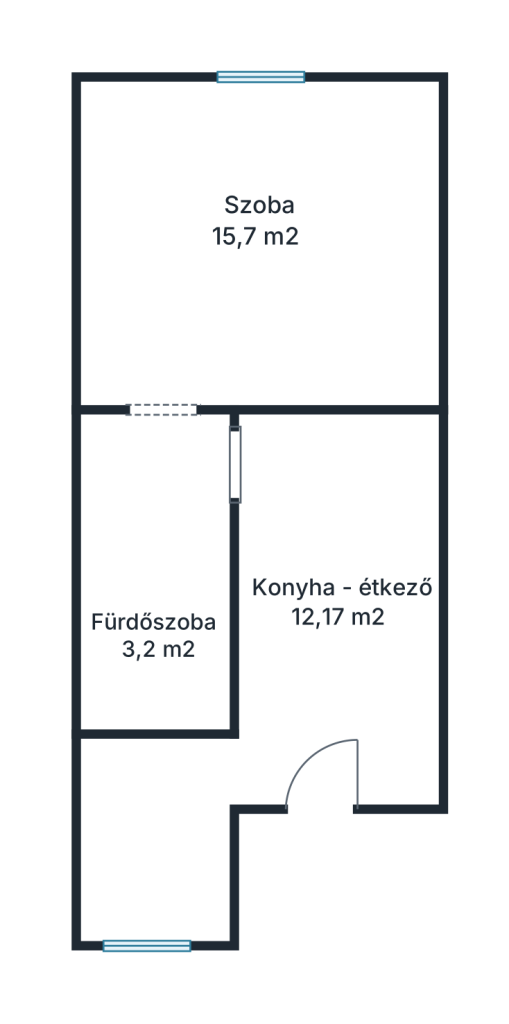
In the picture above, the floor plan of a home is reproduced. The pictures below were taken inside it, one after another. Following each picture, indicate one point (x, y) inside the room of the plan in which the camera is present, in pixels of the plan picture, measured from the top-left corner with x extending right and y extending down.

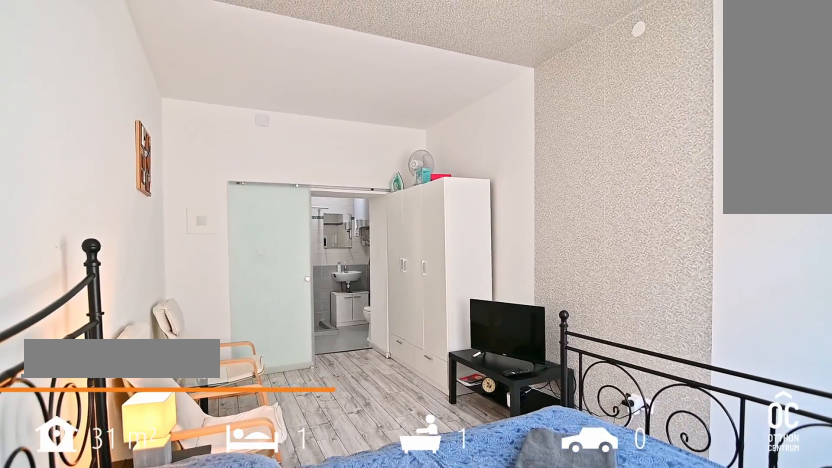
(261, 240)
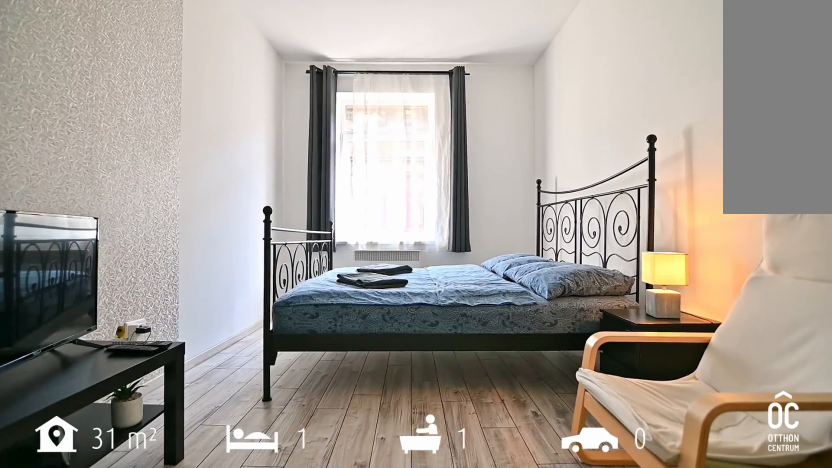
(261, 240)
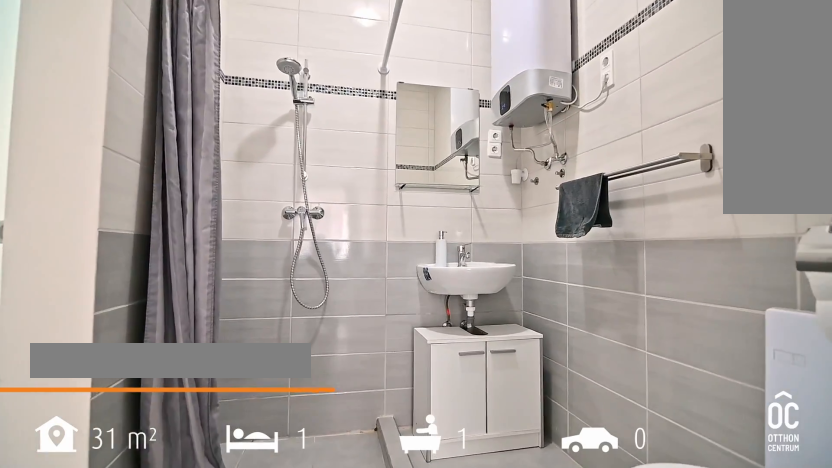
(150, 565)
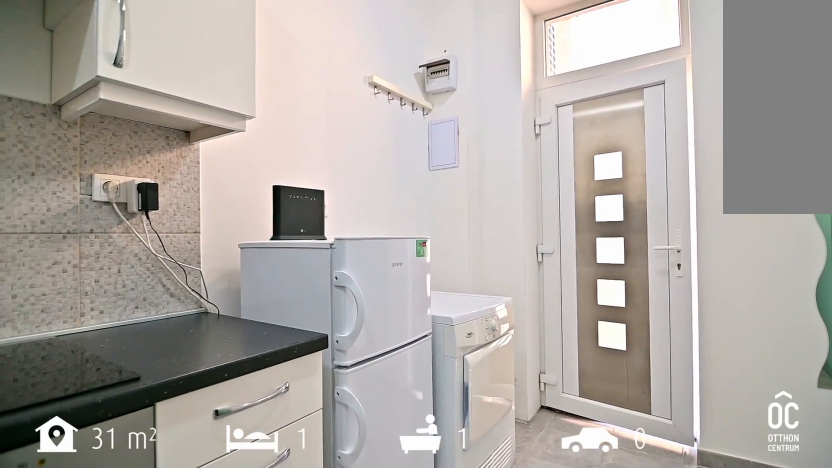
(336, 620)
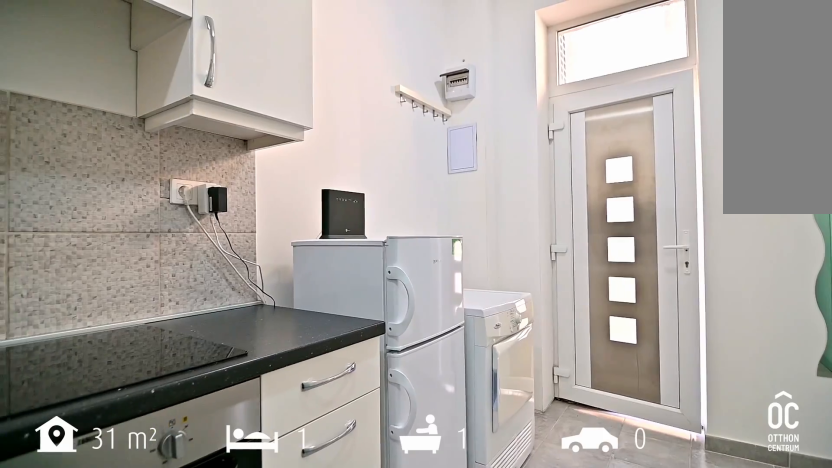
(336, 620)
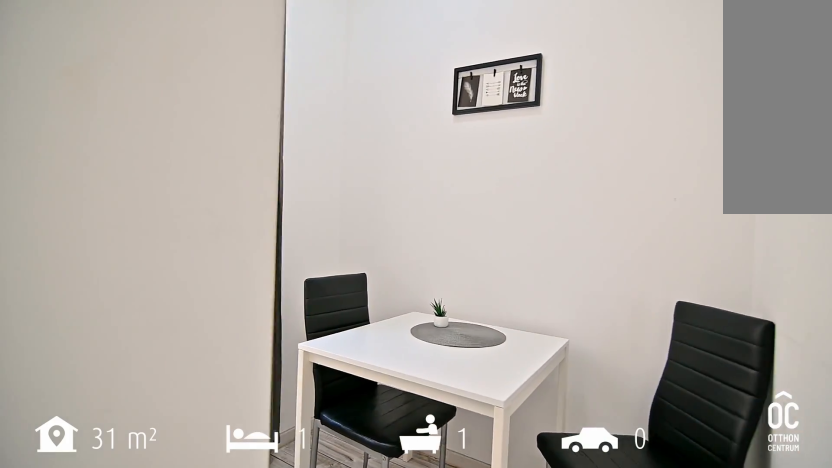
(153, 836)
